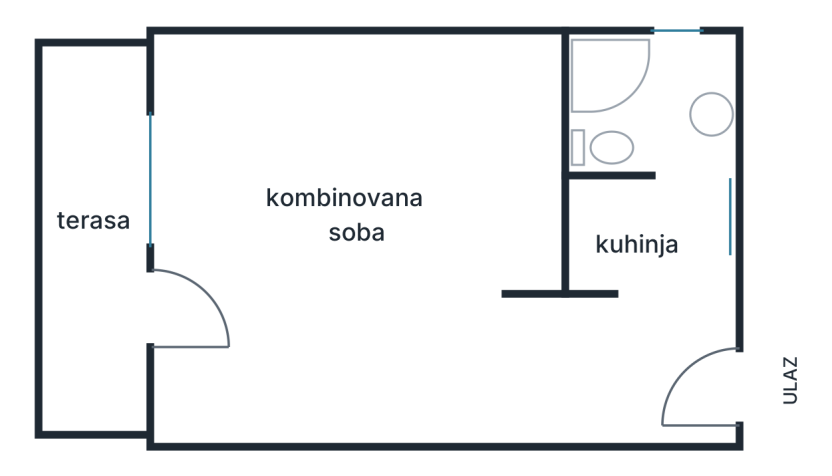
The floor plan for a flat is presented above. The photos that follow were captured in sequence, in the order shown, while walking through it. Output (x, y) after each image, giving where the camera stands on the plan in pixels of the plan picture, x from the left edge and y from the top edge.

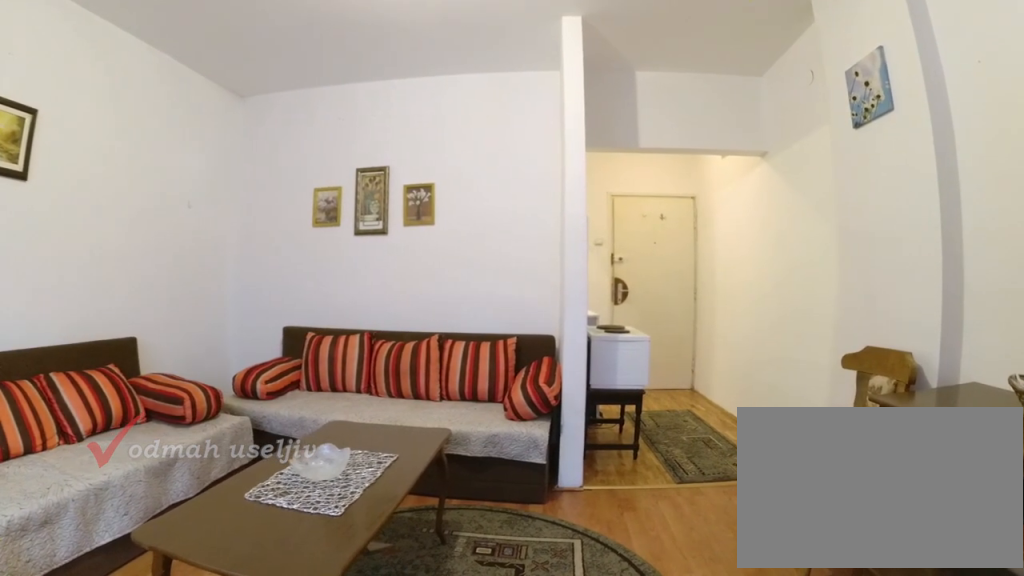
(186, 316)
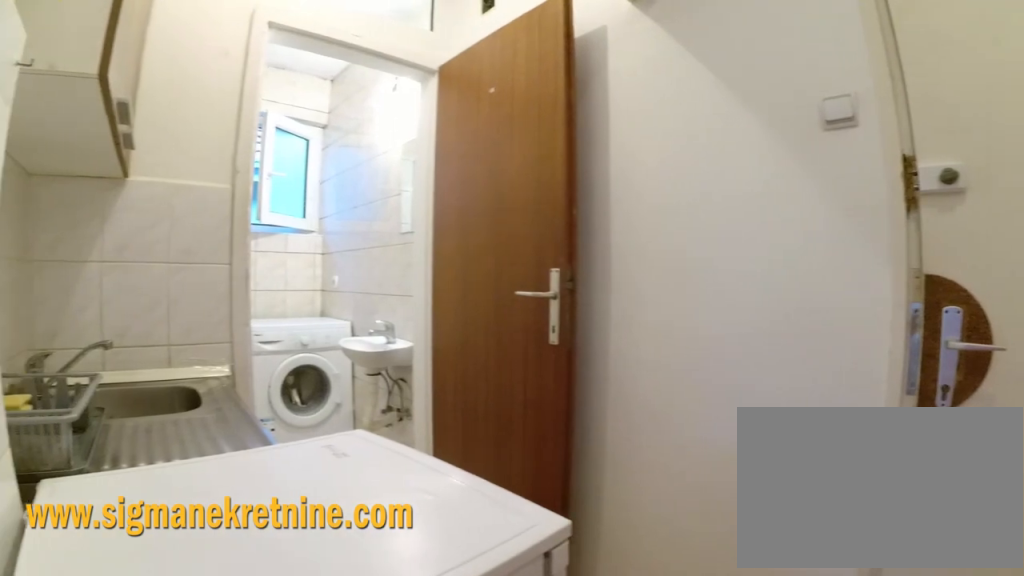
(606, 352)
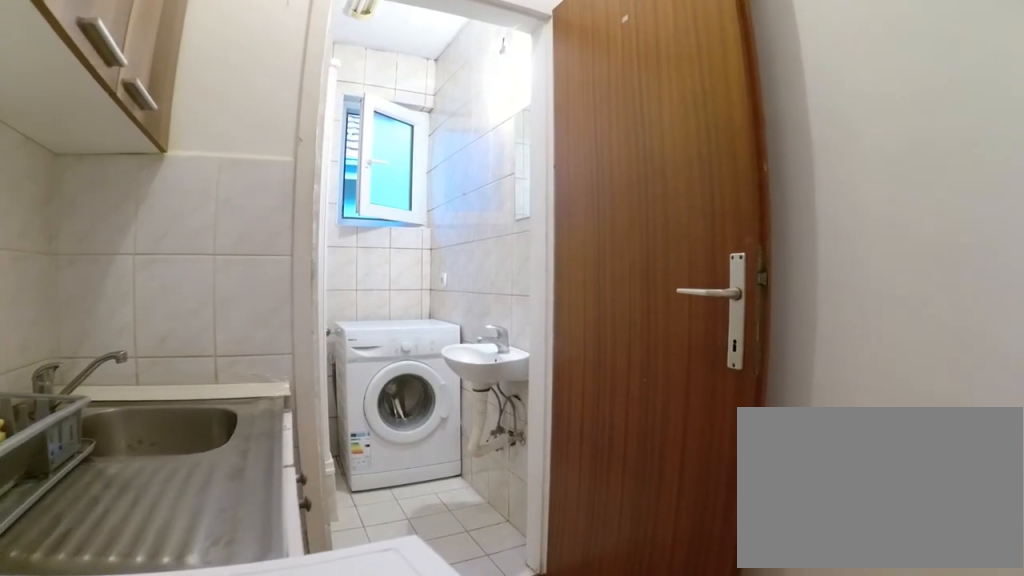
(647, 303)
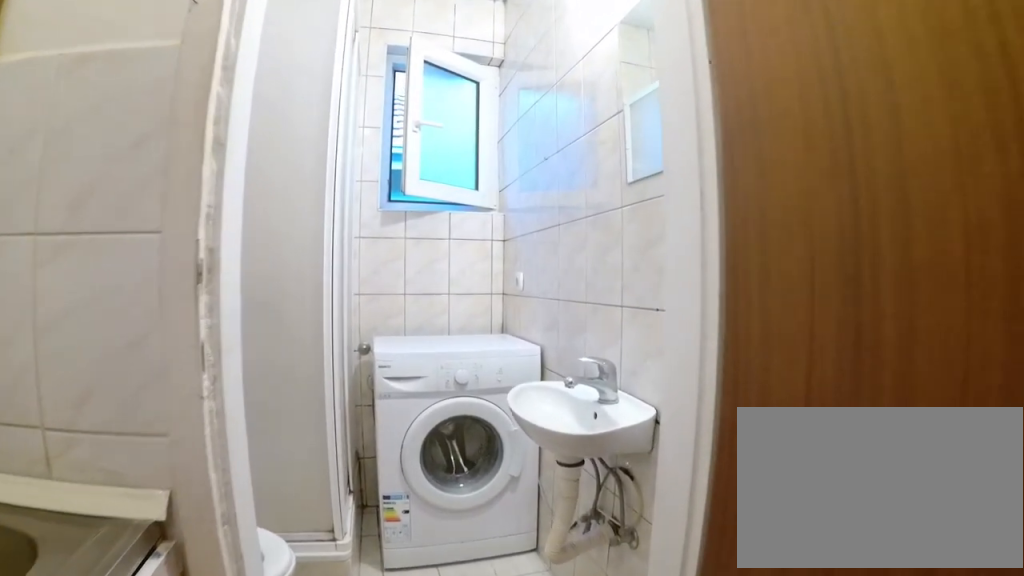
(670, 240)
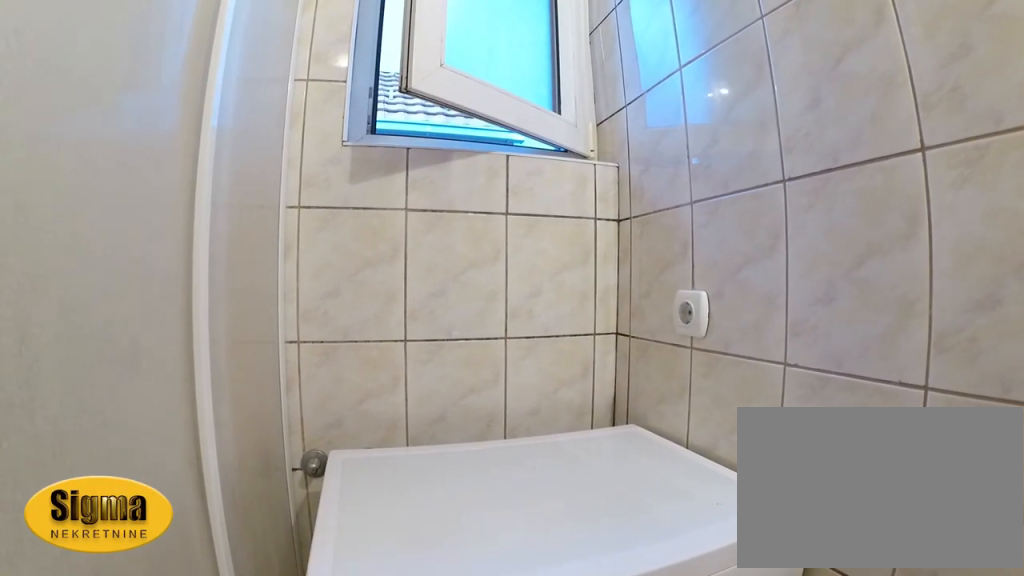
(681, 103)
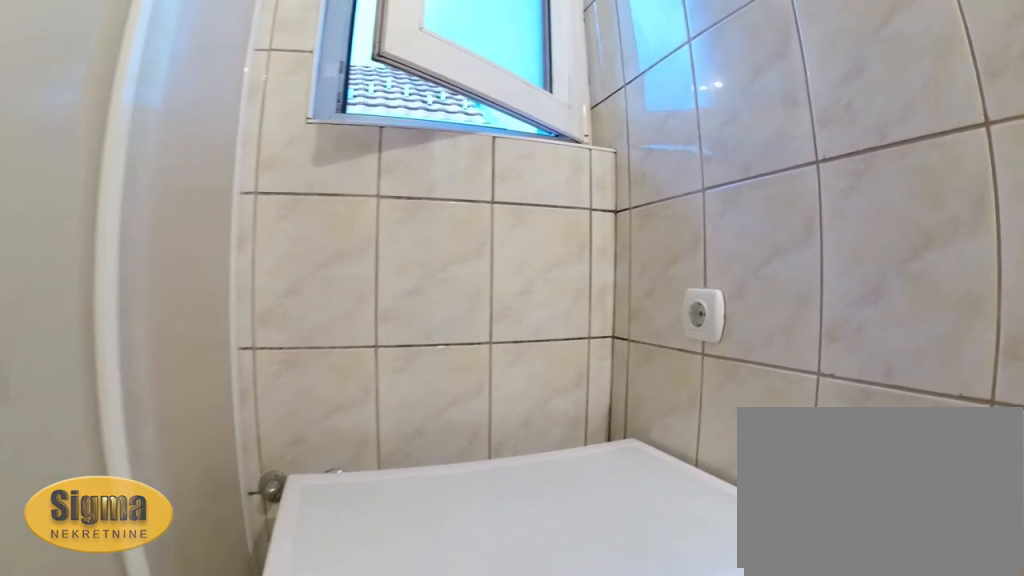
(679, 102)
